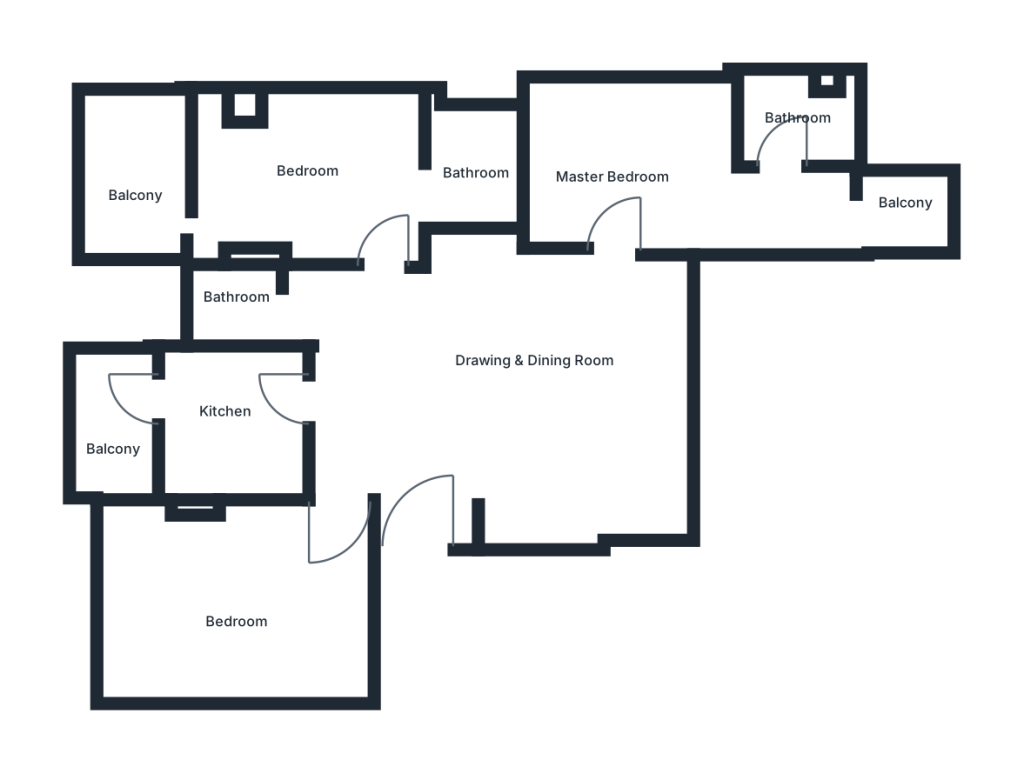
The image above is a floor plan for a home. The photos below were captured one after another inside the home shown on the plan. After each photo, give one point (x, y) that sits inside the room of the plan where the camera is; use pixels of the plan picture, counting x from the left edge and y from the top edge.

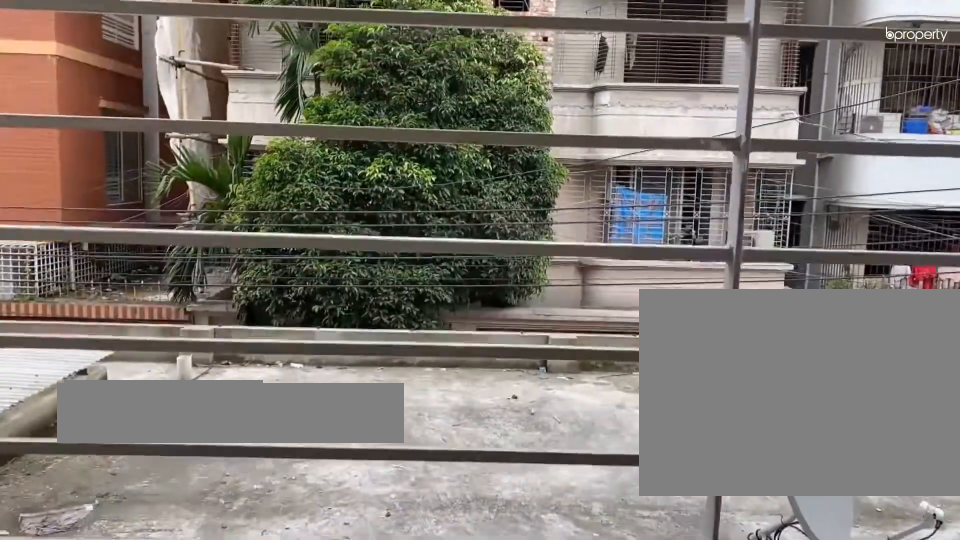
(131, 190)
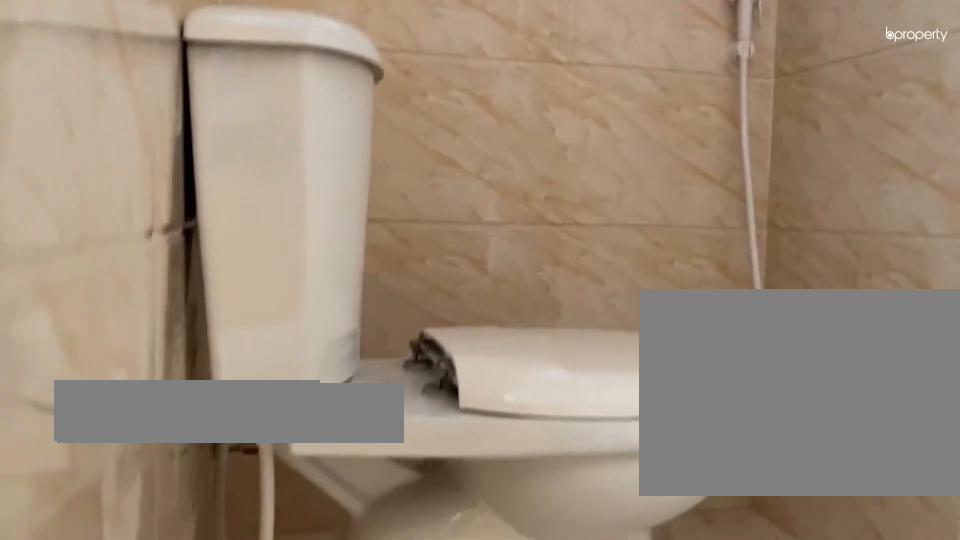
(462, 170)
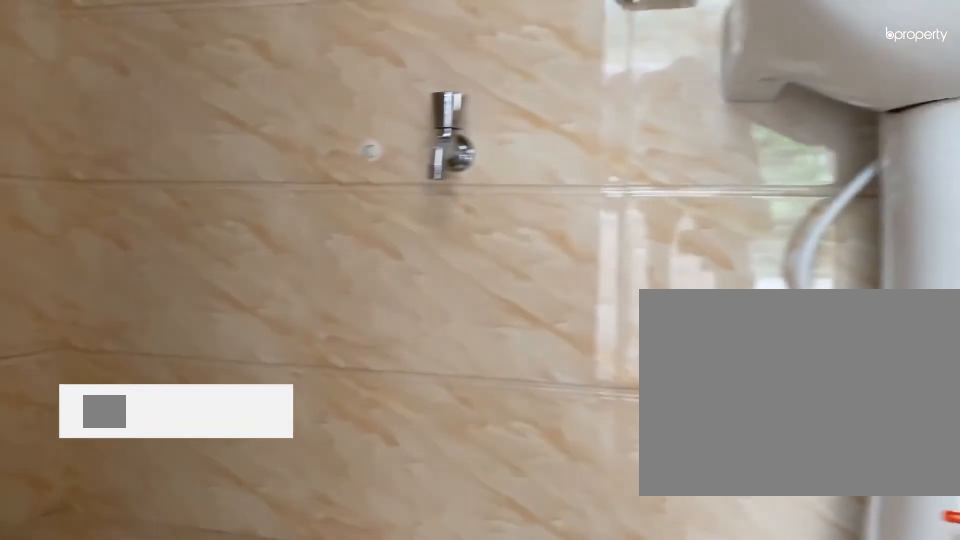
(462, 170)
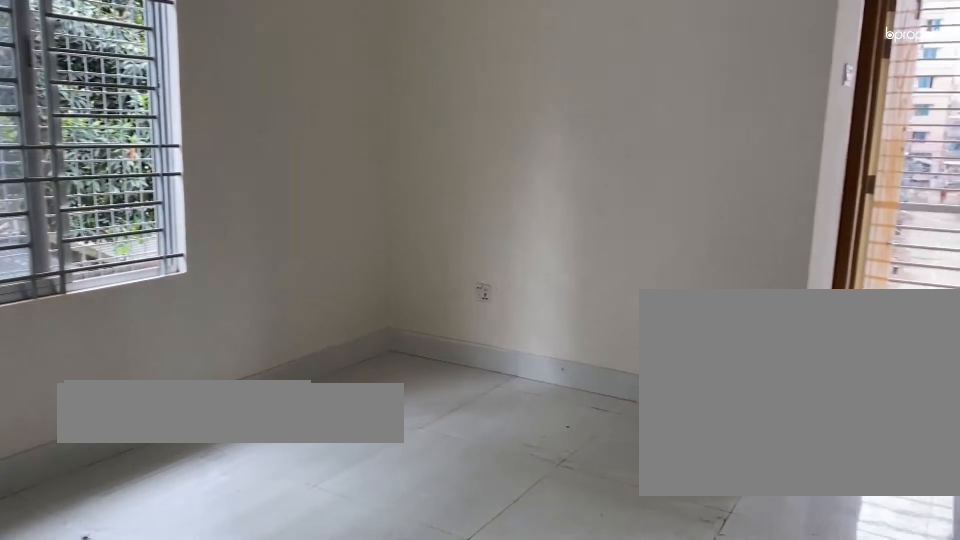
(624, 180)
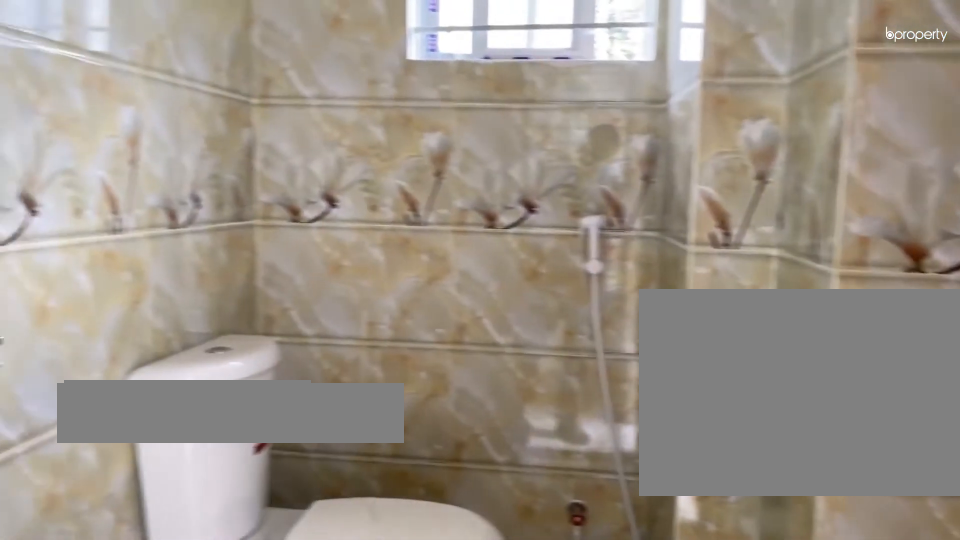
(802, 126)
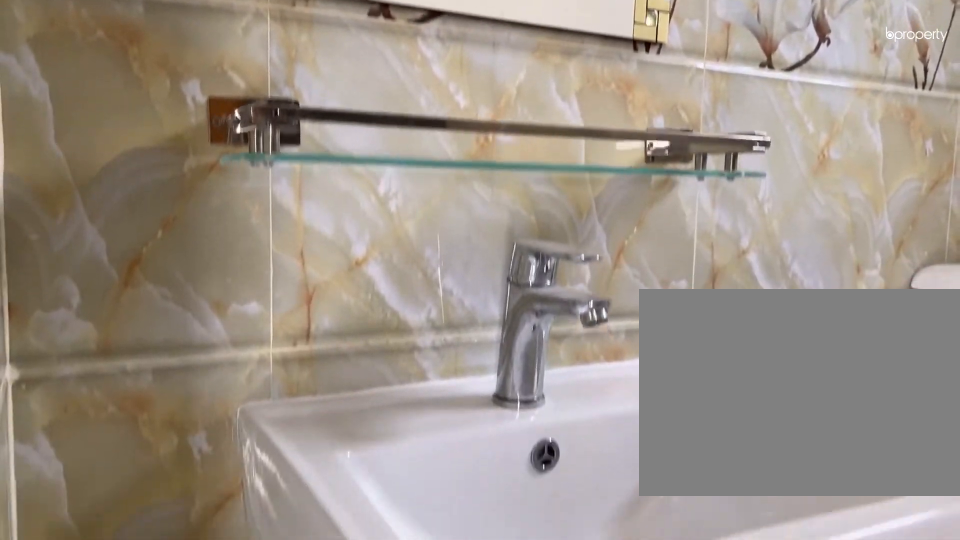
(802, 126)
